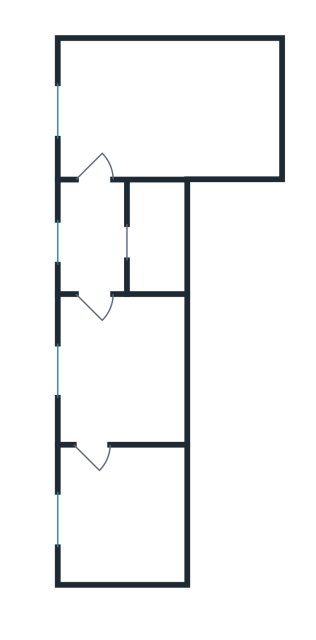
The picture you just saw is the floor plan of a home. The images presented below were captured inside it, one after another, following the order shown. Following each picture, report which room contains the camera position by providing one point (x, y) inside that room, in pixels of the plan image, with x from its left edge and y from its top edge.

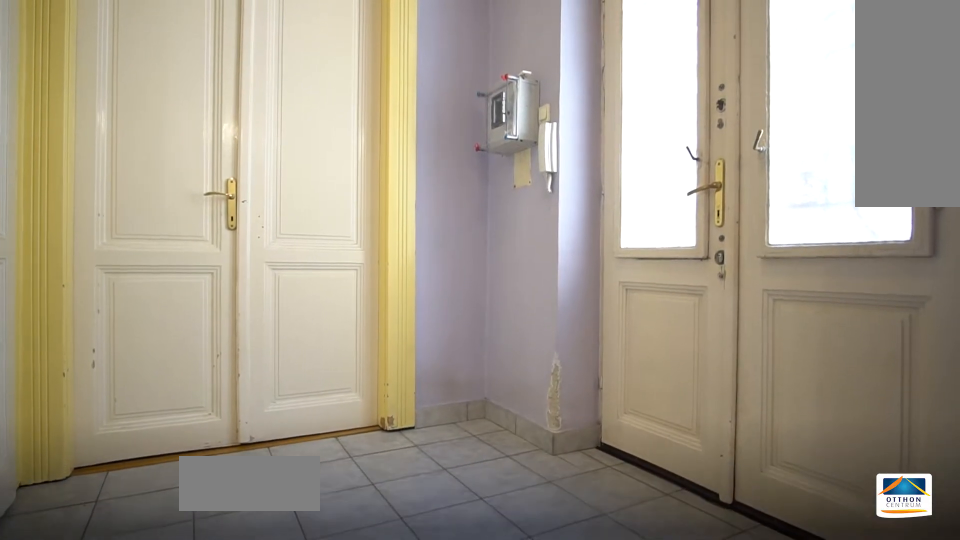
(96, 238)
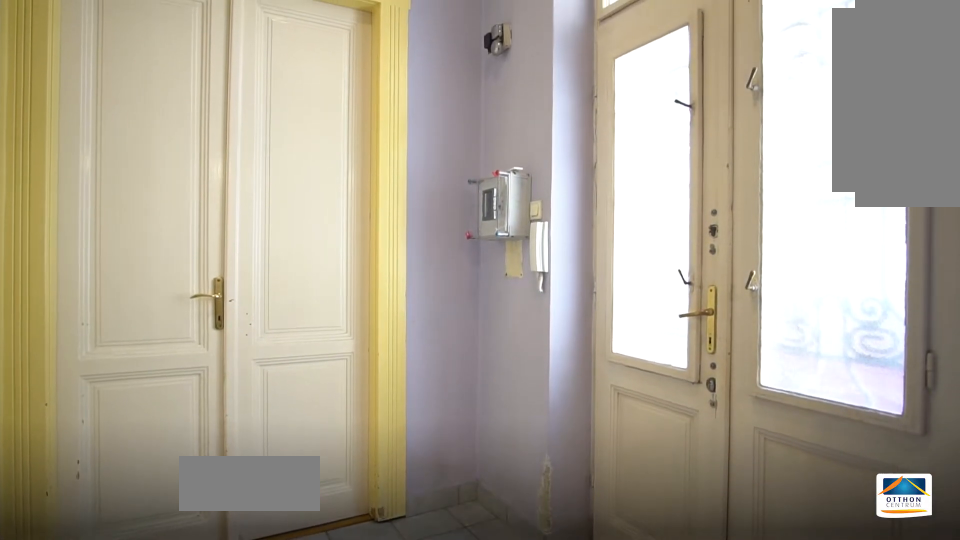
(96, 238)
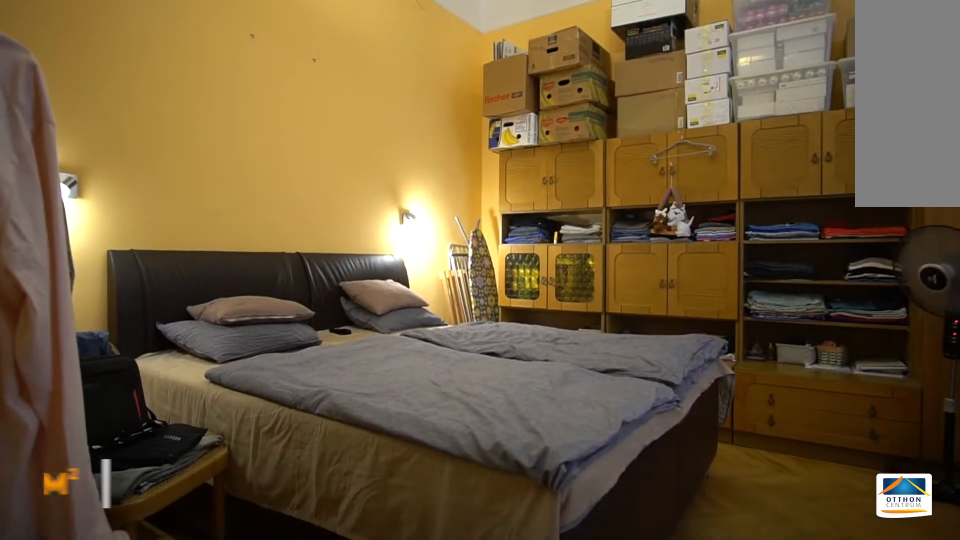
(132, 515)
